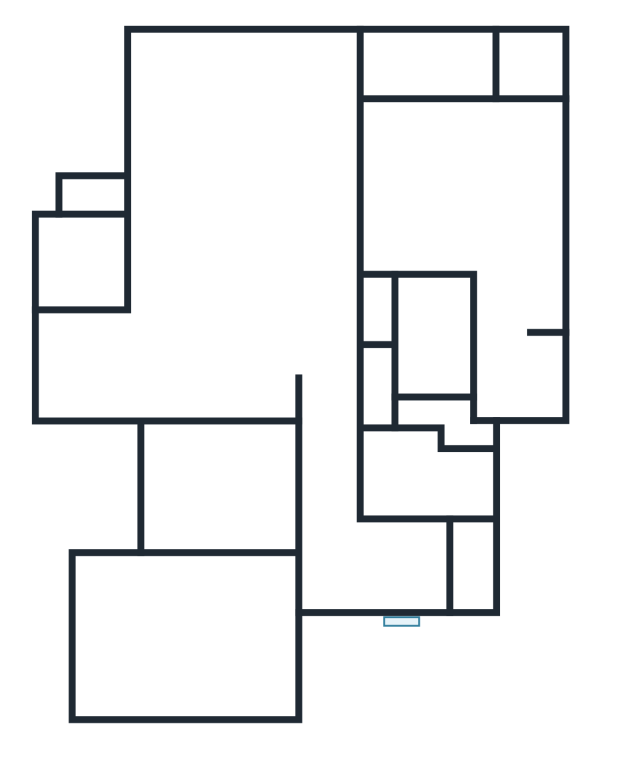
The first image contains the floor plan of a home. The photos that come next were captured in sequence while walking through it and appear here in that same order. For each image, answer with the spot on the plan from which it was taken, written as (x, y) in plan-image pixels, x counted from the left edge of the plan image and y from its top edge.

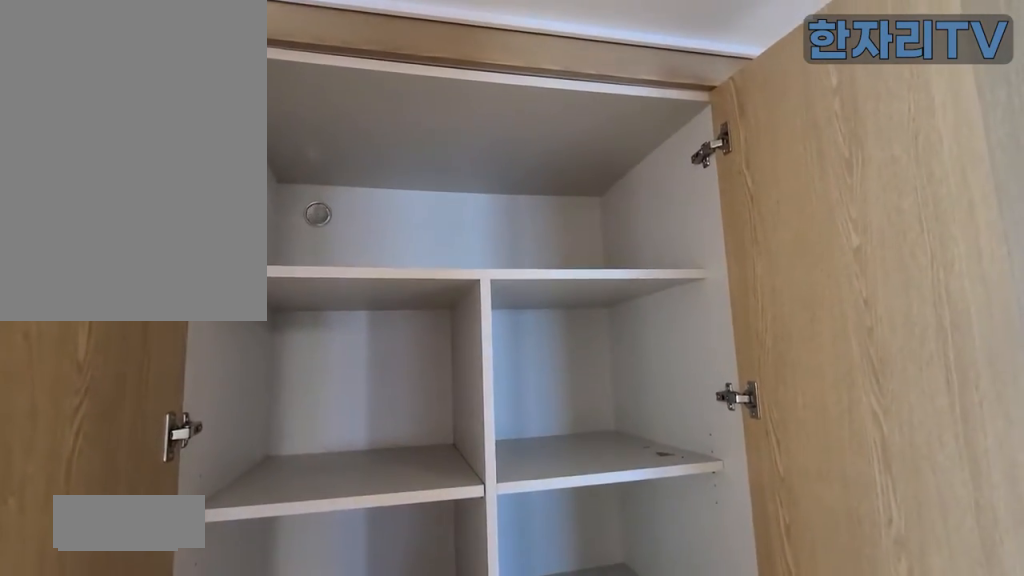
(319, 339)
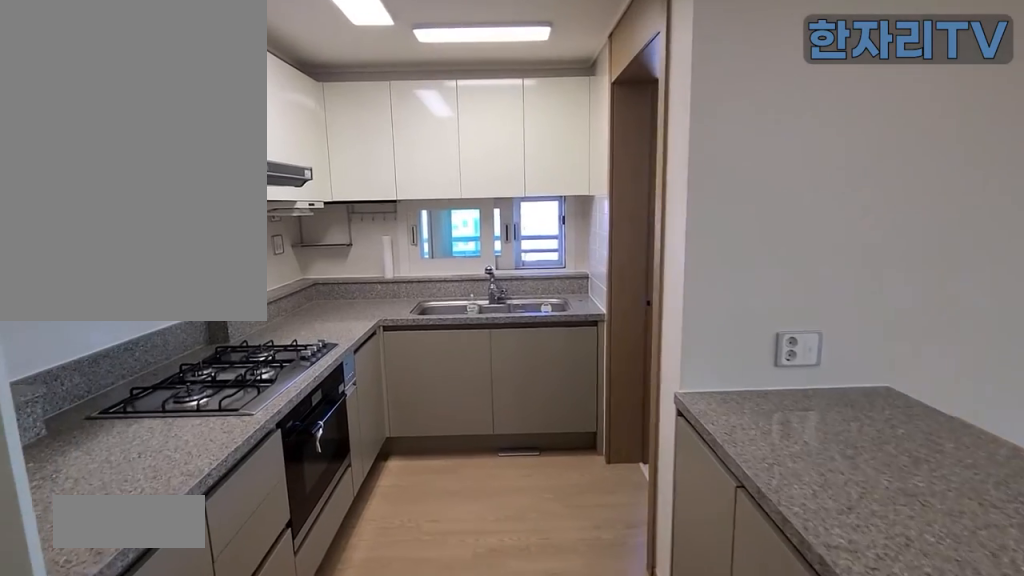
(180, 357)
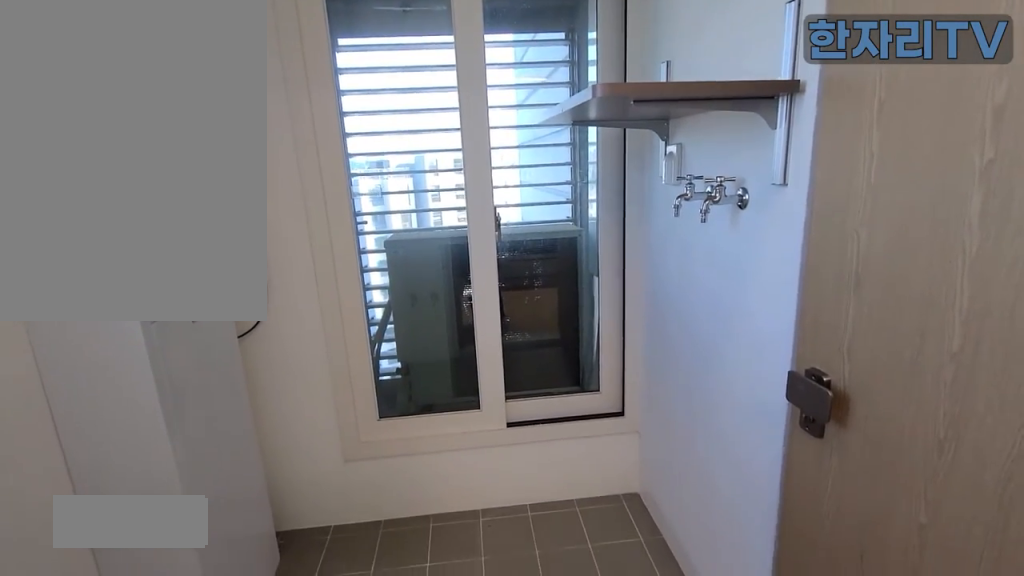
(82, 264)
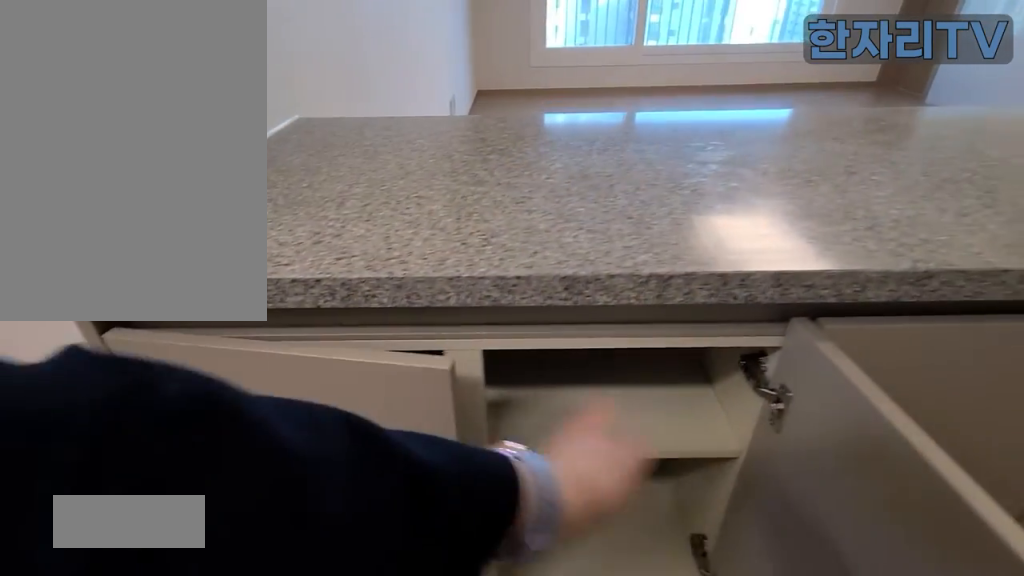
(184, 322)
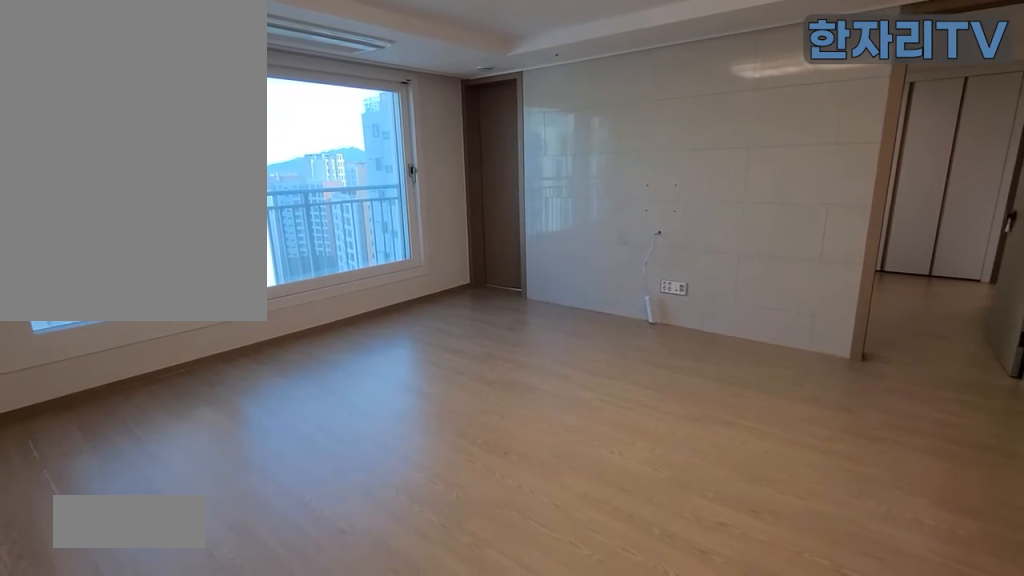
(241, 143)
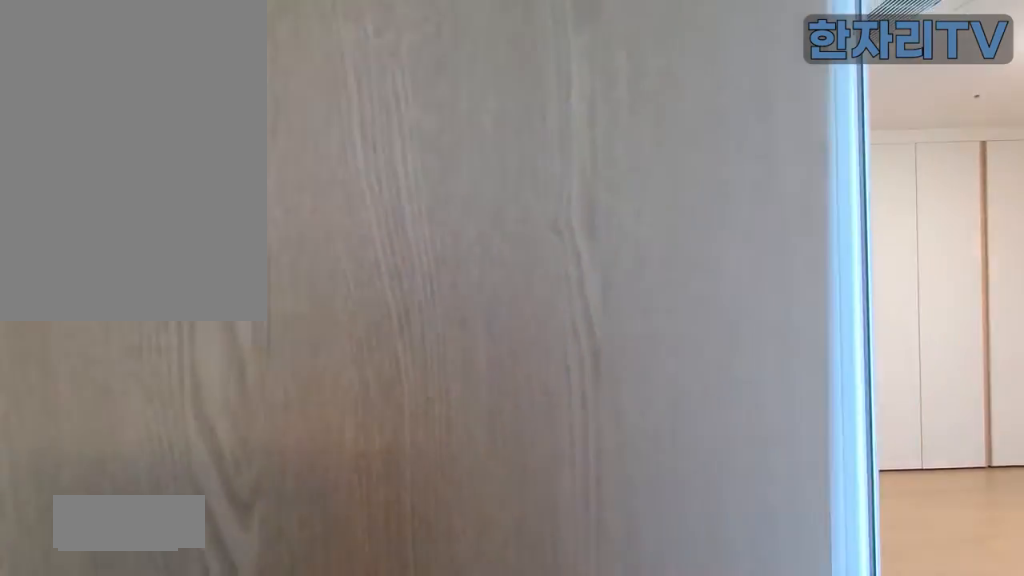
(431, 62)
